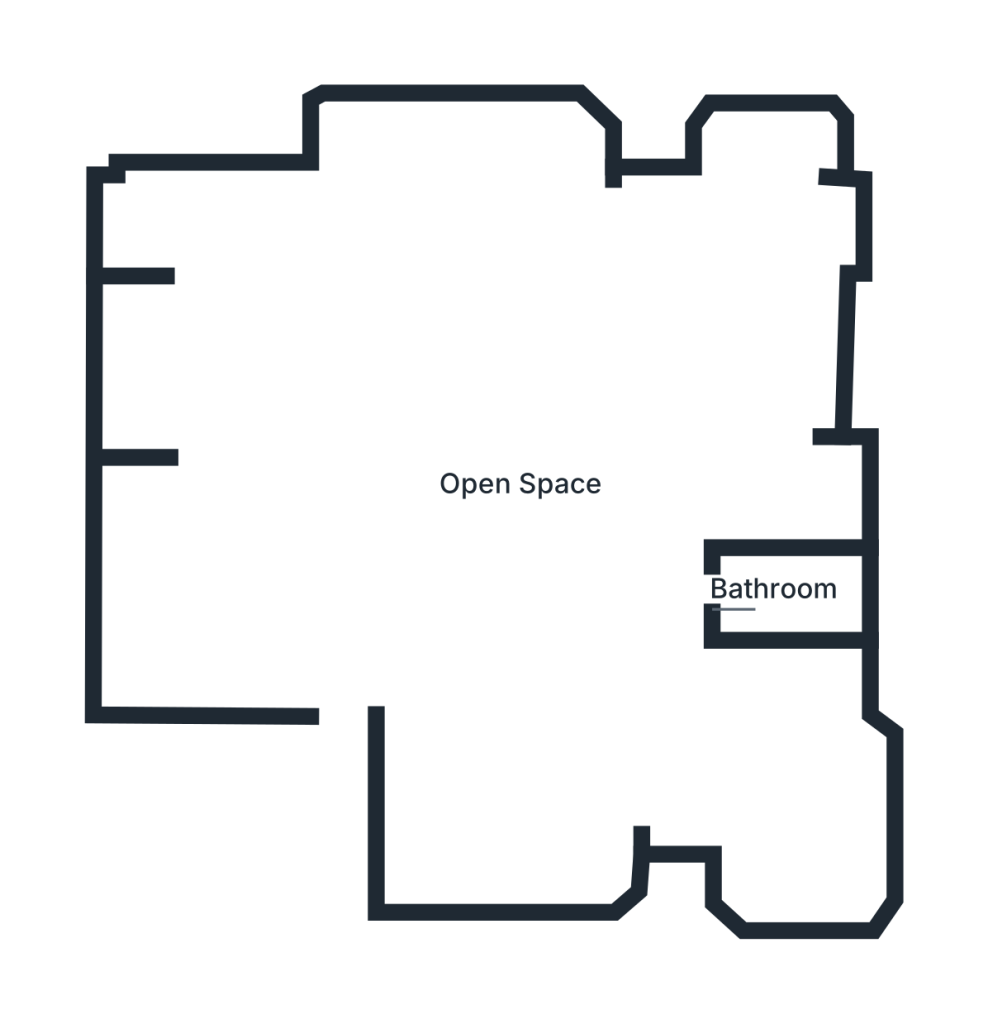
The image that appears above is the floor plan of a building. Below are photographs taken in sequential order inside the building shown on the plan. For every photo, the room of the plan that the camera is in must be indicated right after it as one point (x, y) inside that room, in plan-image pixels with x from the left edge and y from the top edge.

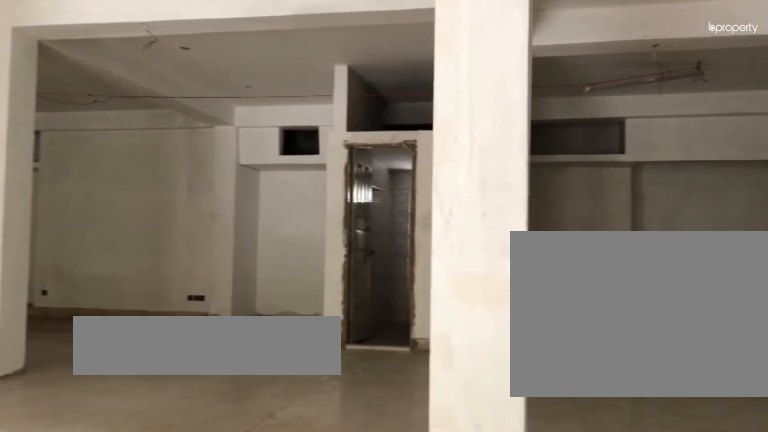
(371, 605)
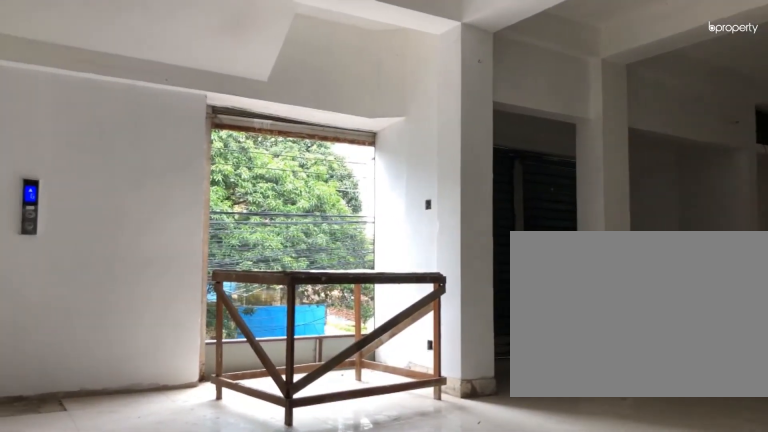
(372, 605)
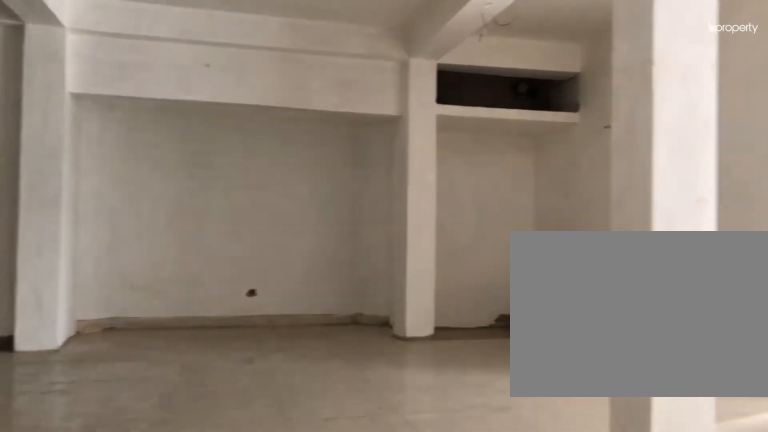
(621, 614)
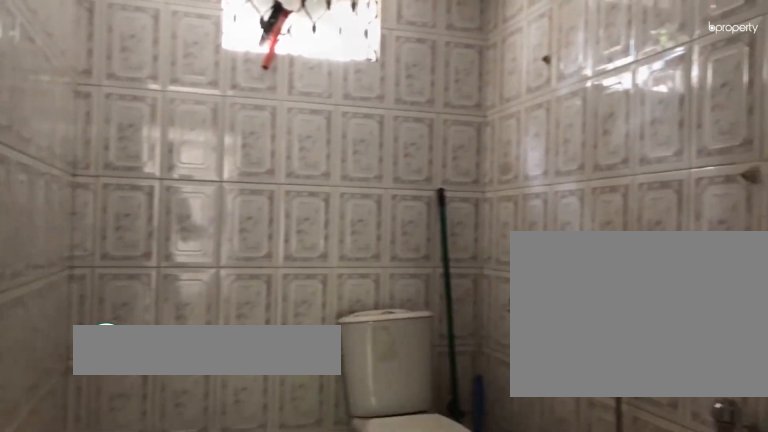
(787, 593)
